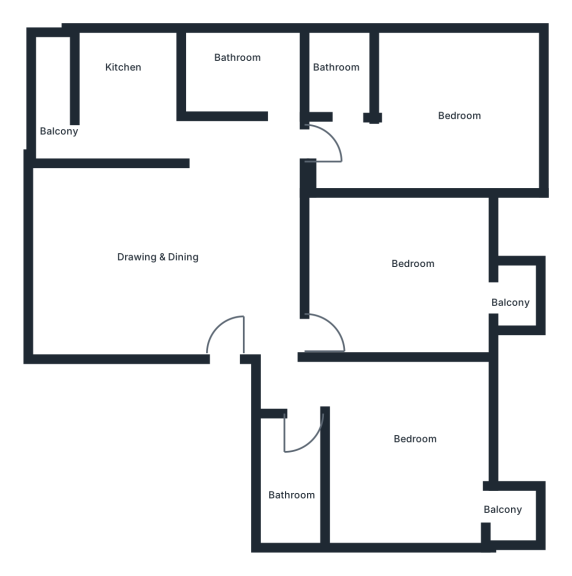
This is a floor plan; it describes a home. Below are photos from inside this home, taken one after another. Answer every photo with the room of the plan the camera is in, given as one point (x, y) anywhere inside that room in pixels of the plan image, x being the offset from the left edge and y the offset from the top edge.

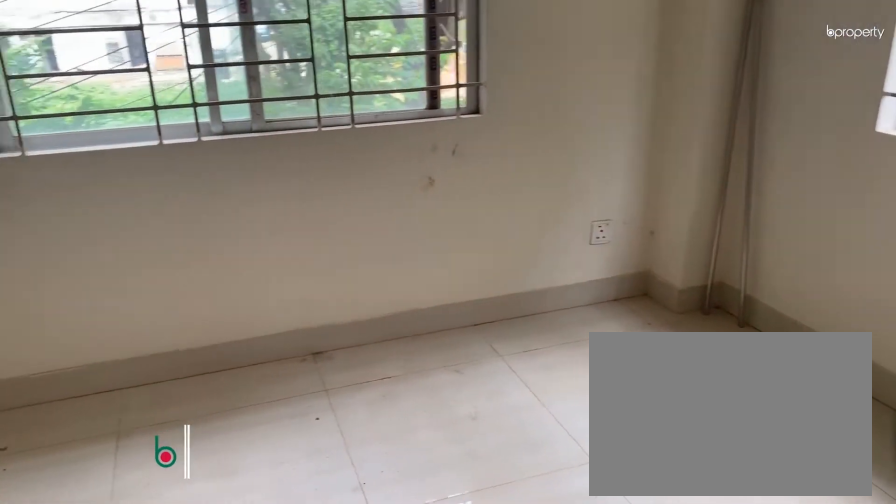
(443, 118)
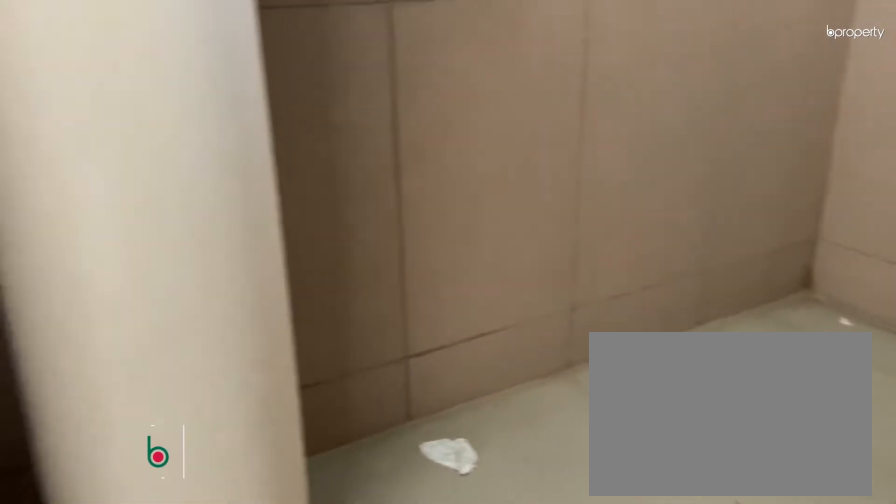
(345, 83)
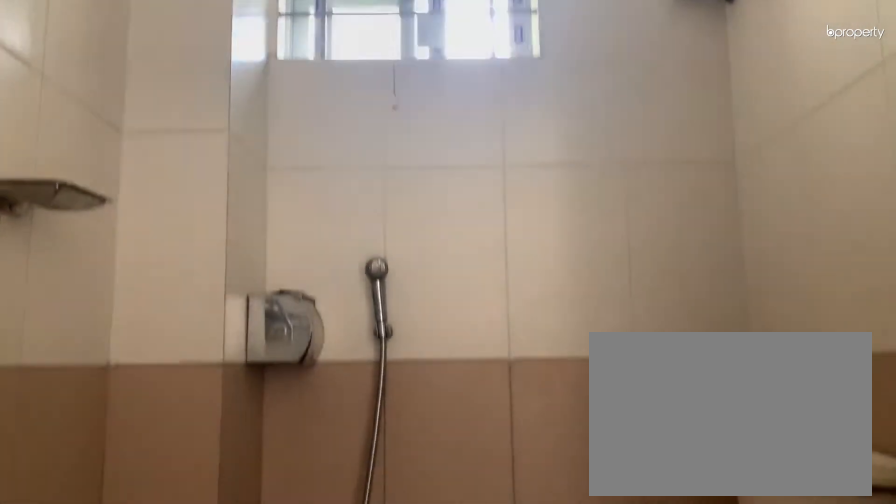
(345, 83)
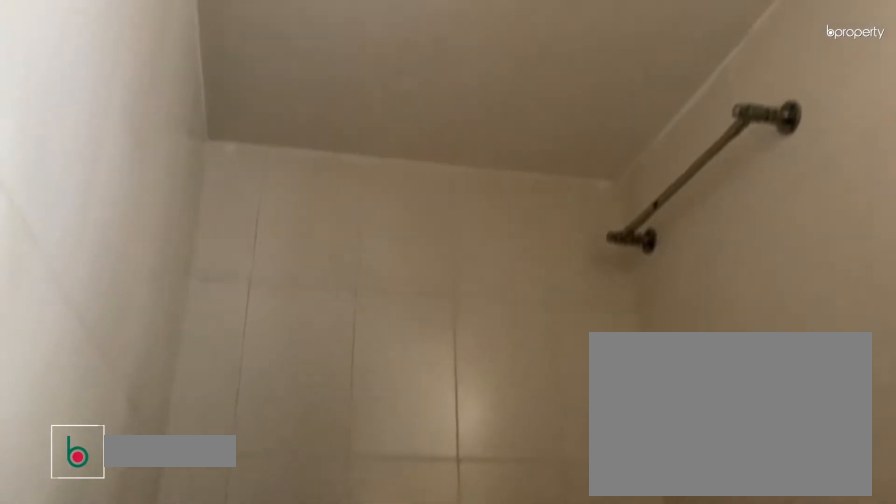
(261, 71)
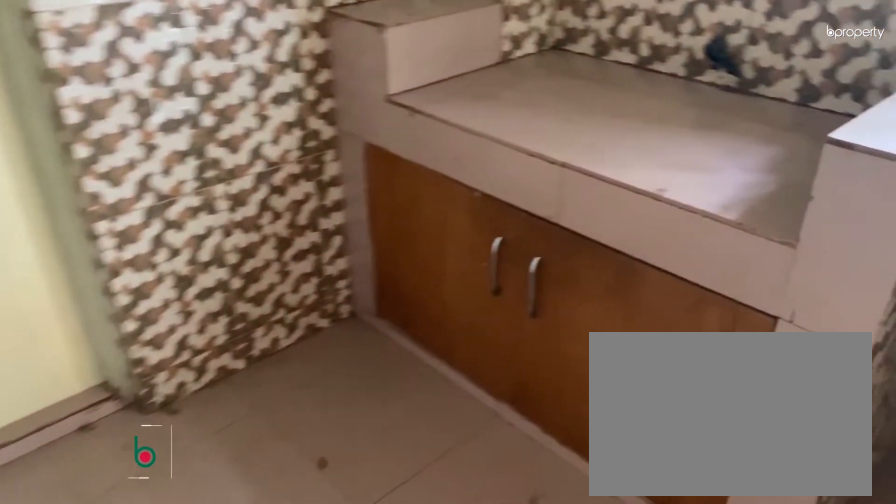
(131, 87)
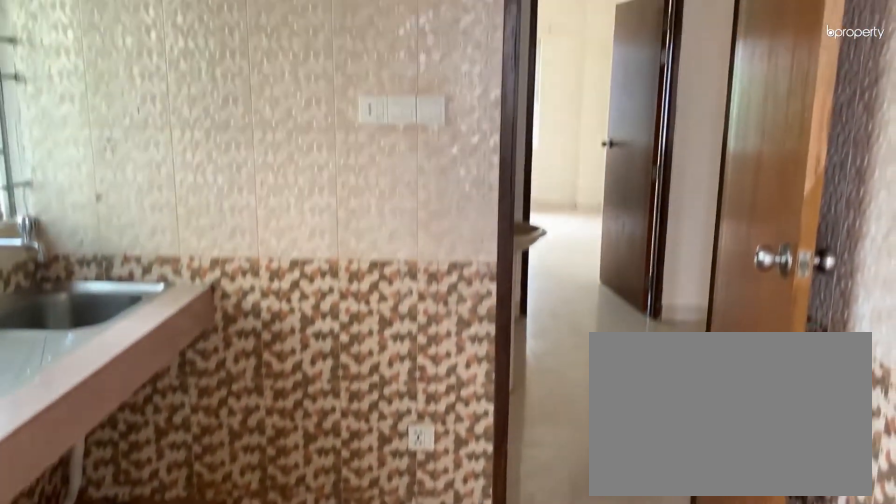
(131, 87)
